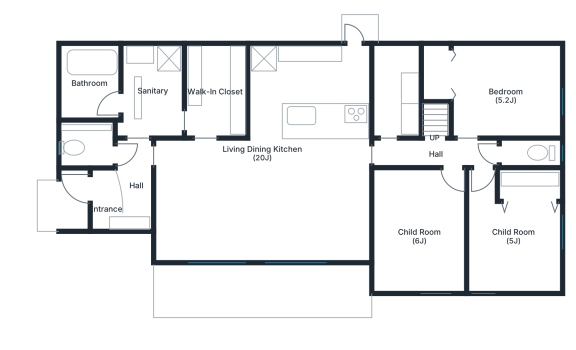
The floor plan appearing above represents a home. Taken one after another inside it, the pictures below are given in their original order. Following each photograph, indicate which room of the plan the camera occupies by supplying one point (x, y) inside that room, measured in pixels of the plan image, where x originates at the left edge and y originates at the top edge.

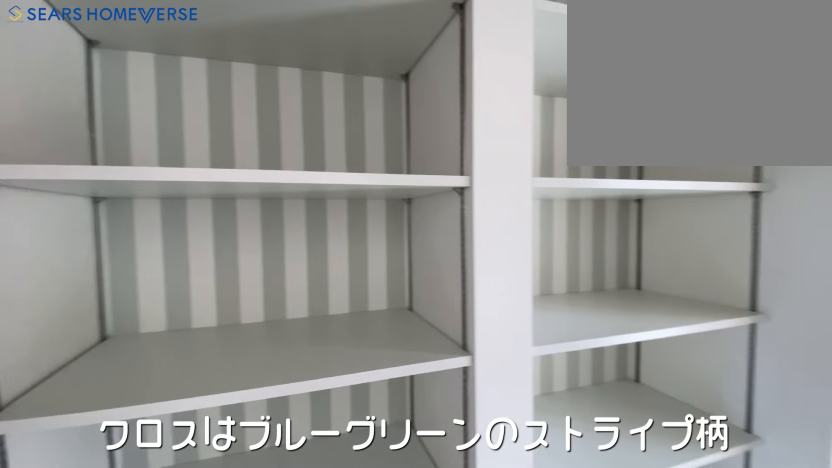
(395, 89)
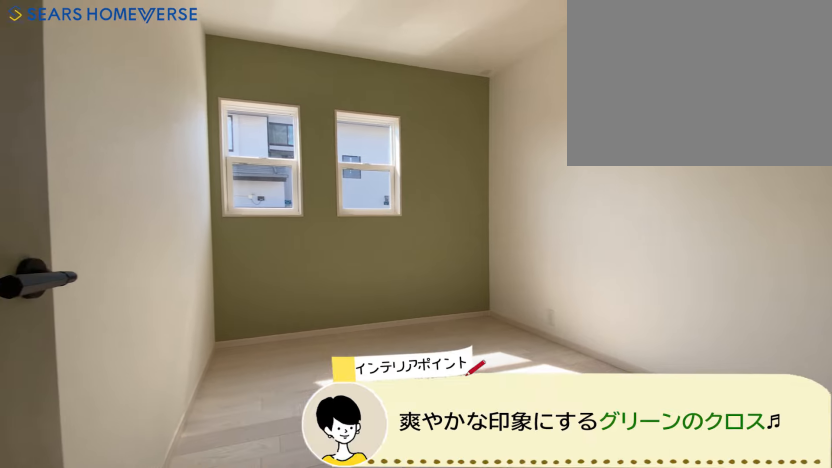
(419, 231)
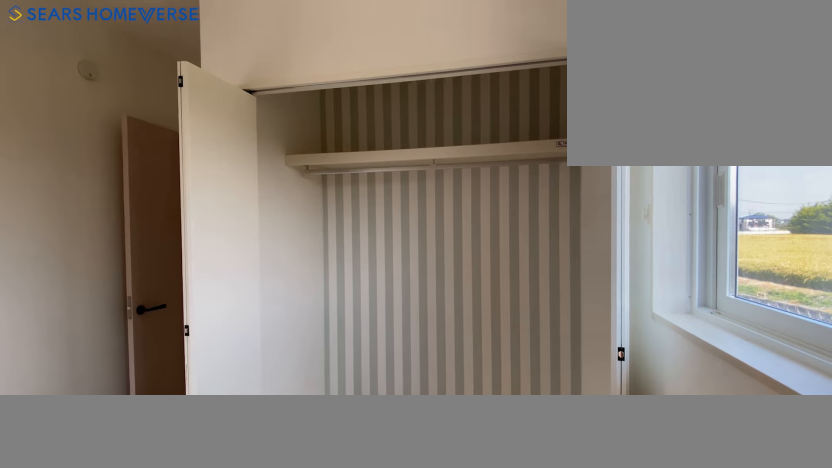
(522, 230)
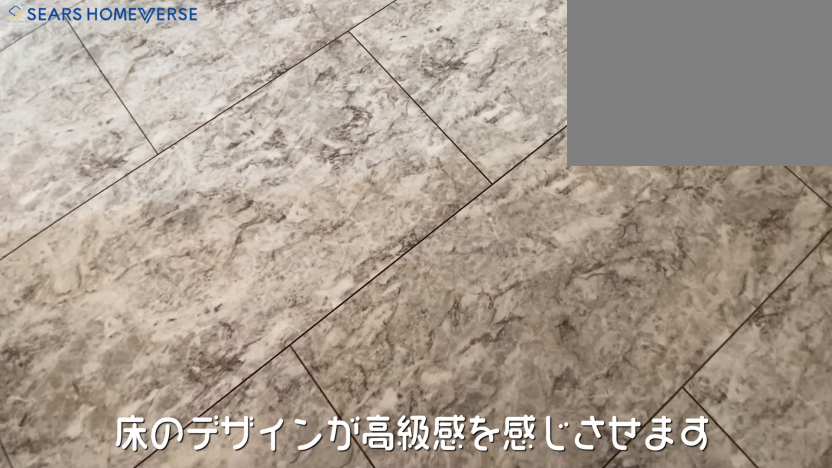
(151, 95)
